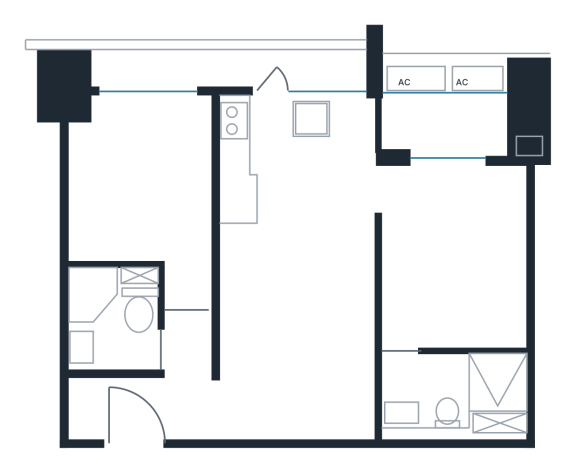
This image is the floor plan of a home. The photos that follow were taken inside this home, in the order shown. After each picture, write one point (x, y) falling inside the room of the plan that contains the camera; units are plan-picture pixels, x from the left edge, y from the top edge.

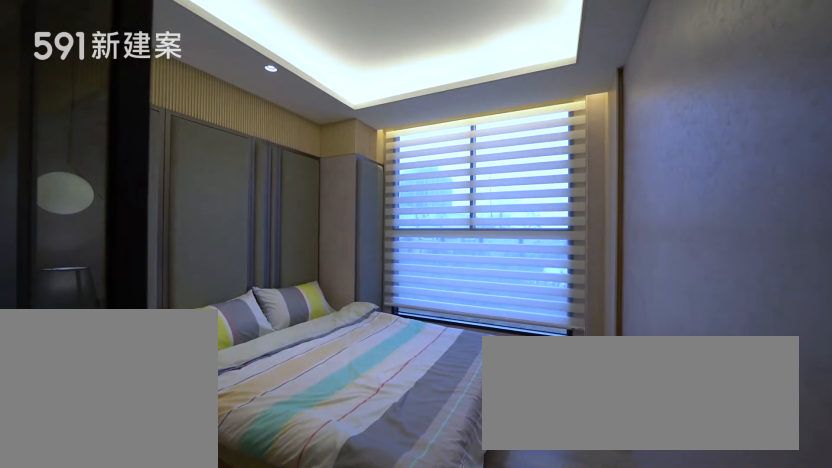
(142, 186)
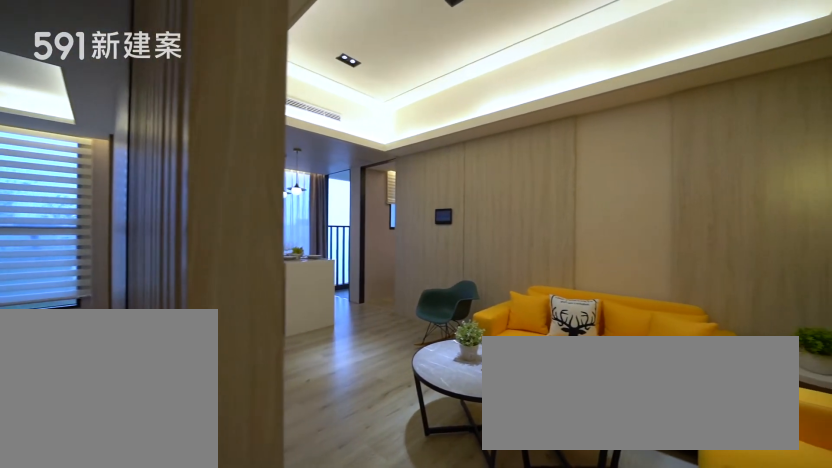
(299, 336)
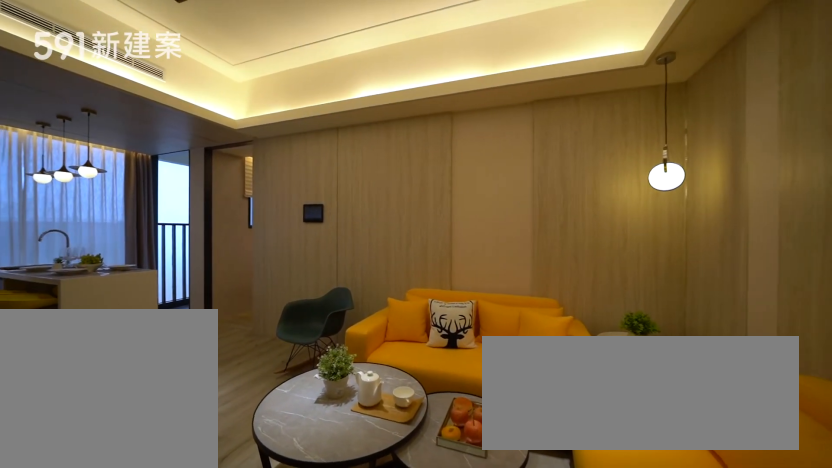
(299, 336)
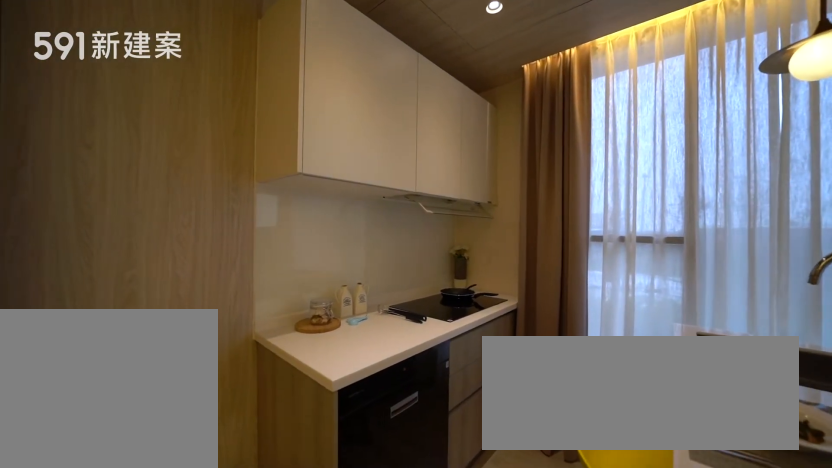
(259, 143)
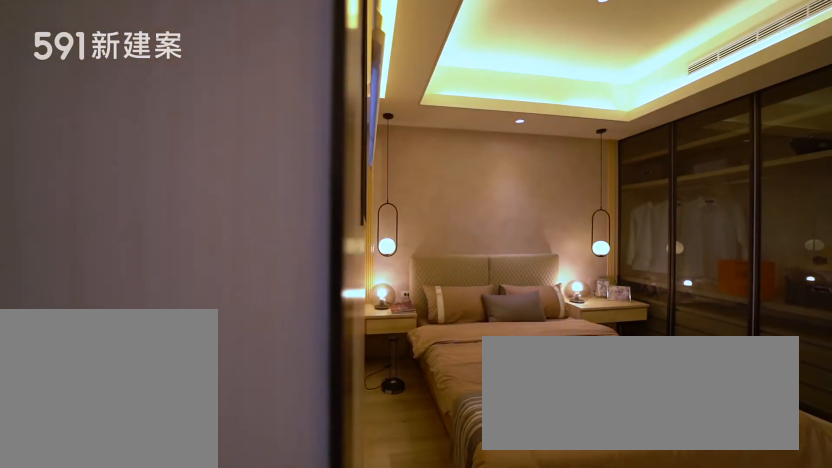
(454, 259)
